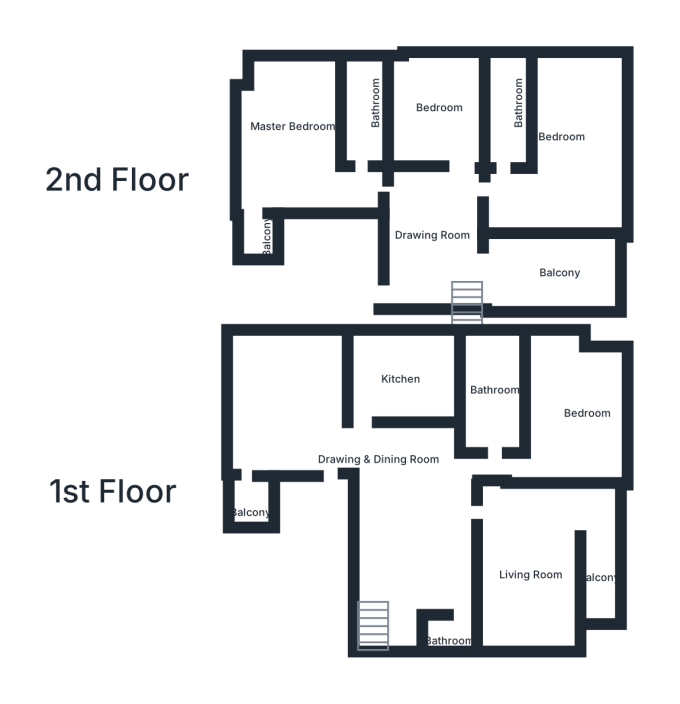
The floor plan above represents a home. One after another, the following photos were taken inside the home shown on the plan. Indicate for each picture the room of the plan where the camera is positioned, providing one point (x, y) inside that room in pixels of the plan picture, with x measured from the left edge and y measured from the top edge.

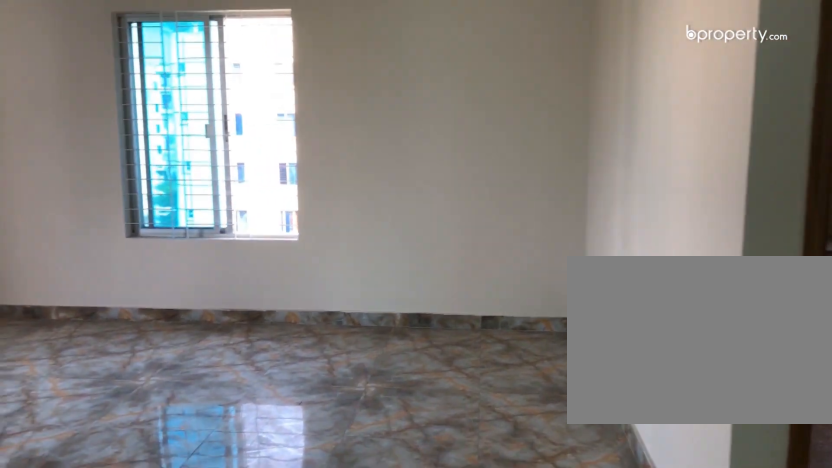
(316, 436)
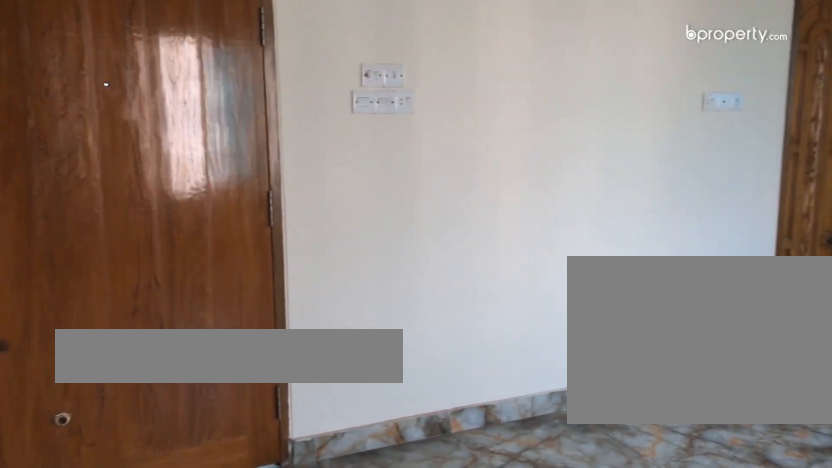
(316, 436)
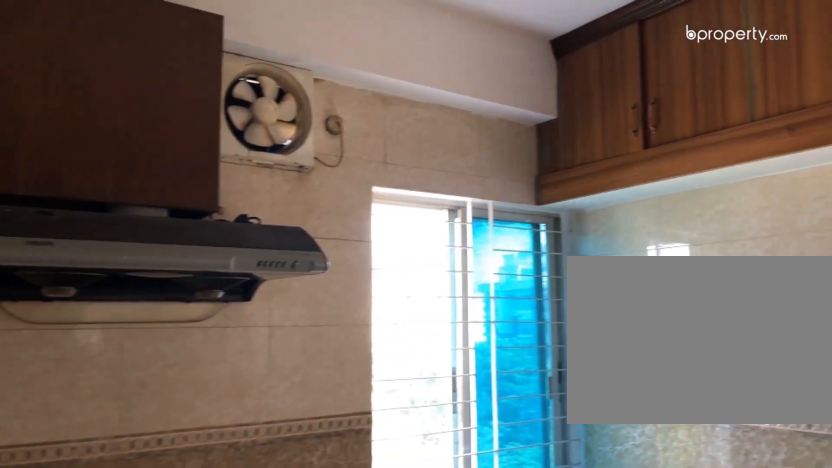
(398, 378)
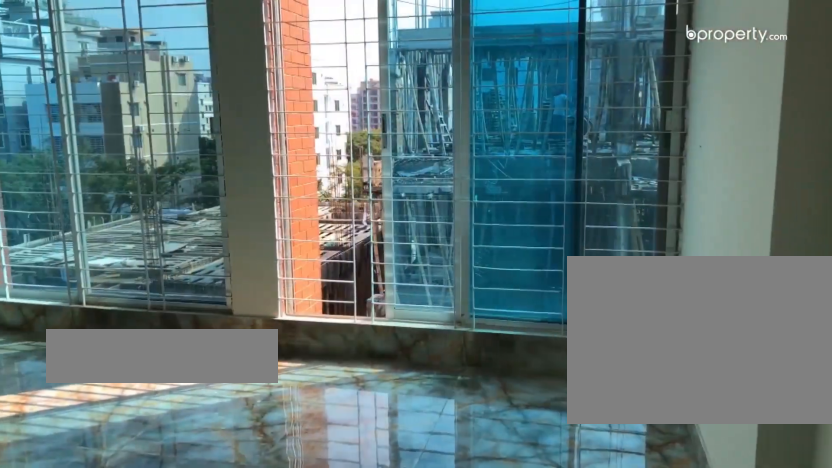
(581, 416)
